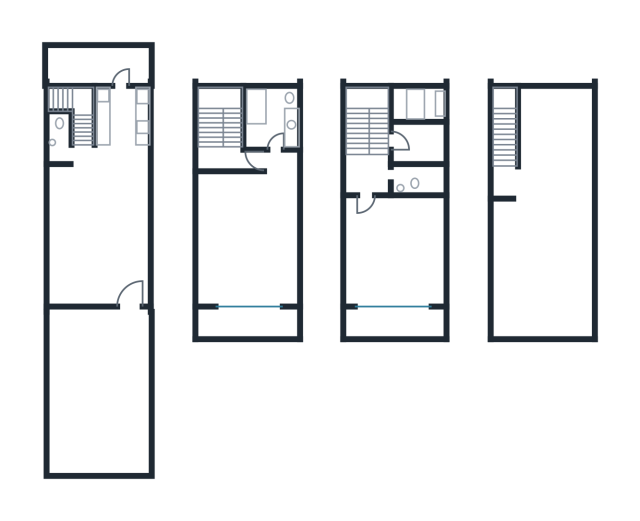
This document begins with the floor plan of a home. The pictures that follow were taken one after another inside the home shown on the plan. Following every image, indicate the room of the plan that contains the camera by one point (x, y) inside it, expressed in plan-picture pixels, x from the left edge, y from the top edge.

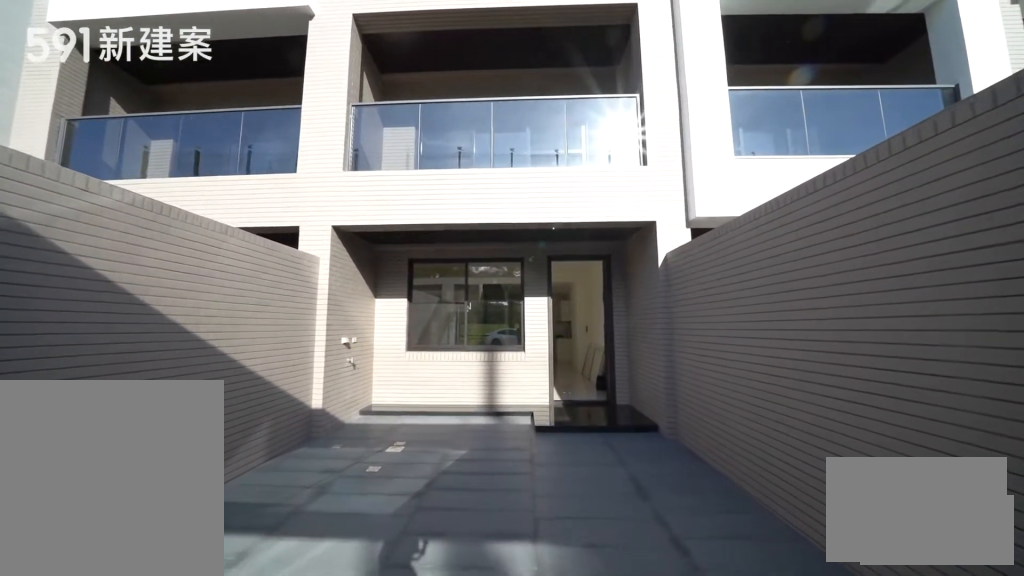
(95, 393)
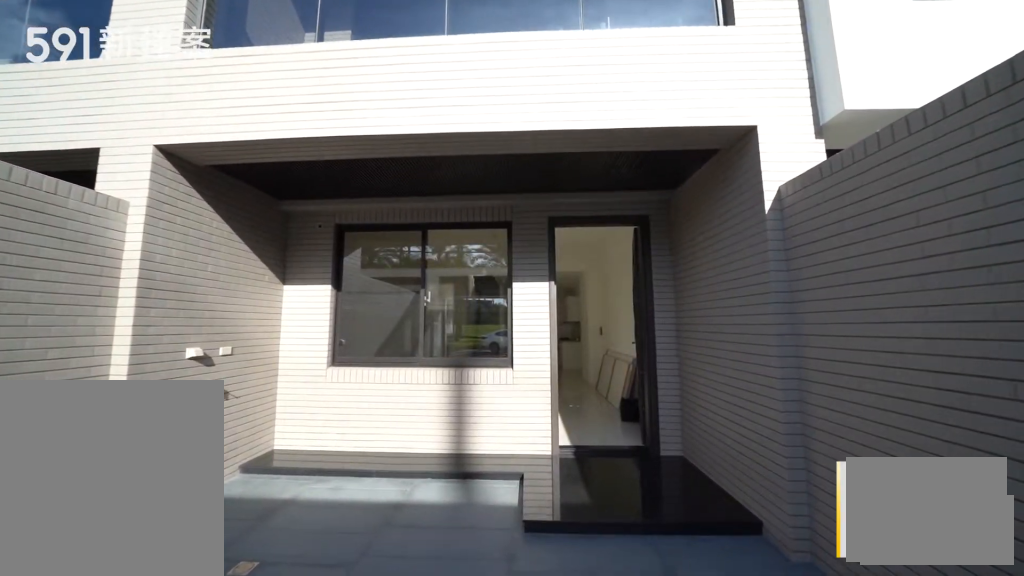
(95, 393)
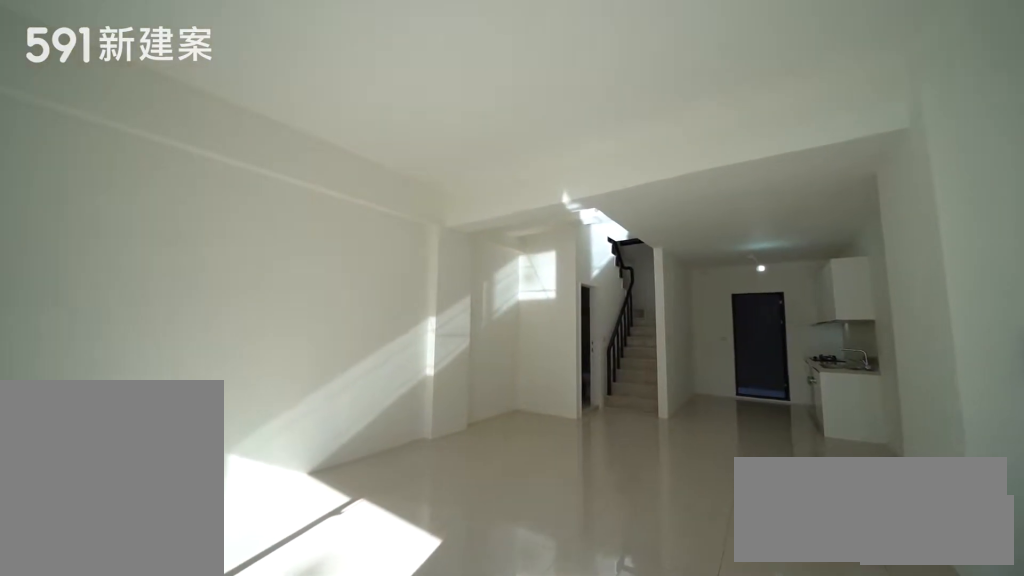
(98, 236)
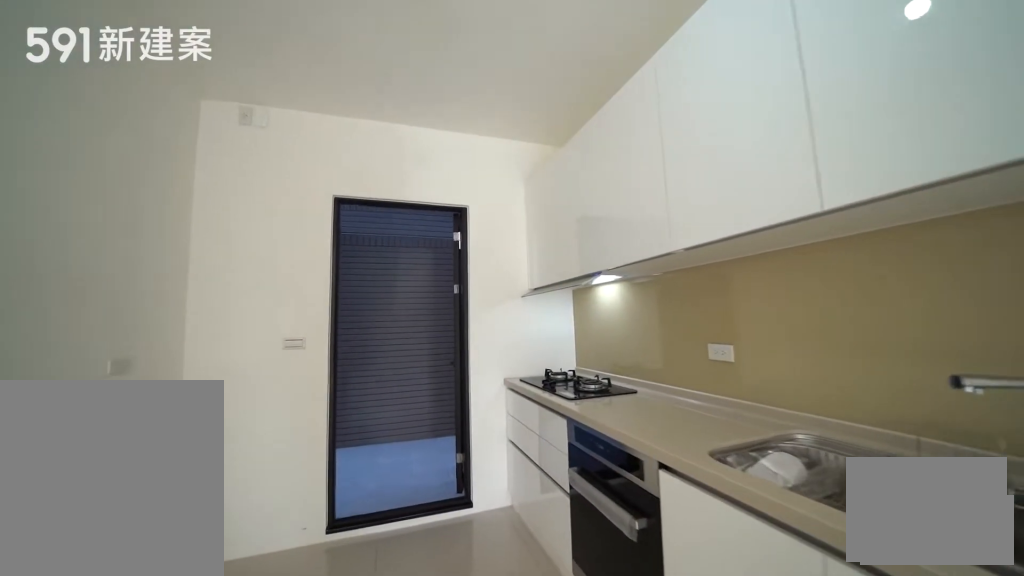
(120, 119)
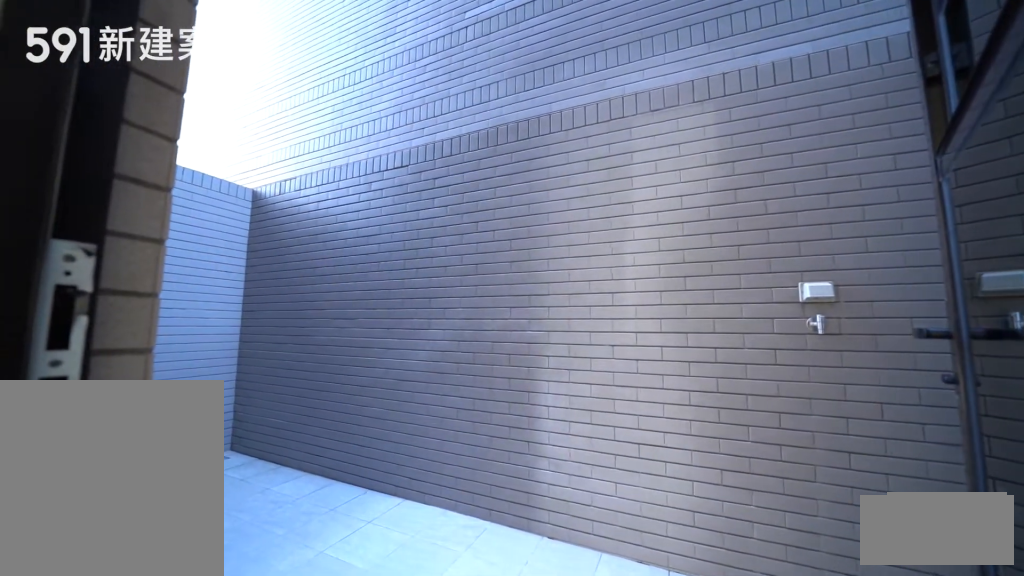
(95, 64)
